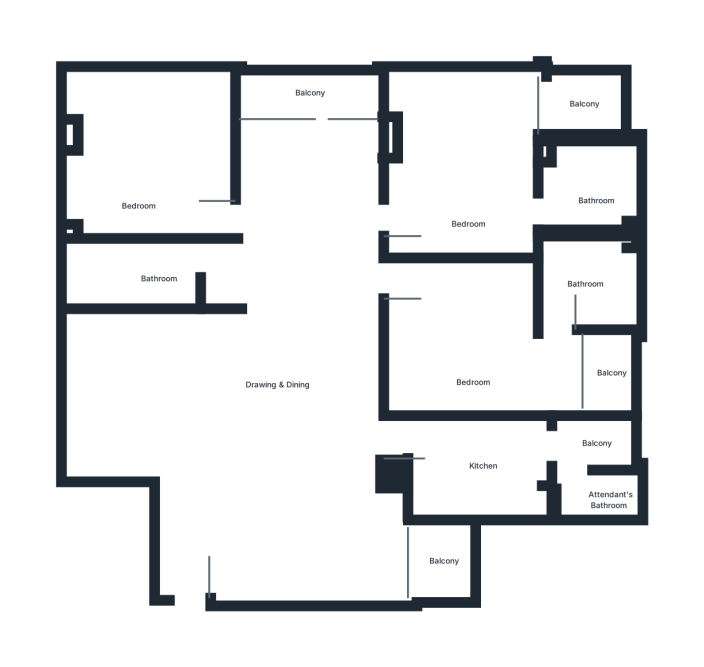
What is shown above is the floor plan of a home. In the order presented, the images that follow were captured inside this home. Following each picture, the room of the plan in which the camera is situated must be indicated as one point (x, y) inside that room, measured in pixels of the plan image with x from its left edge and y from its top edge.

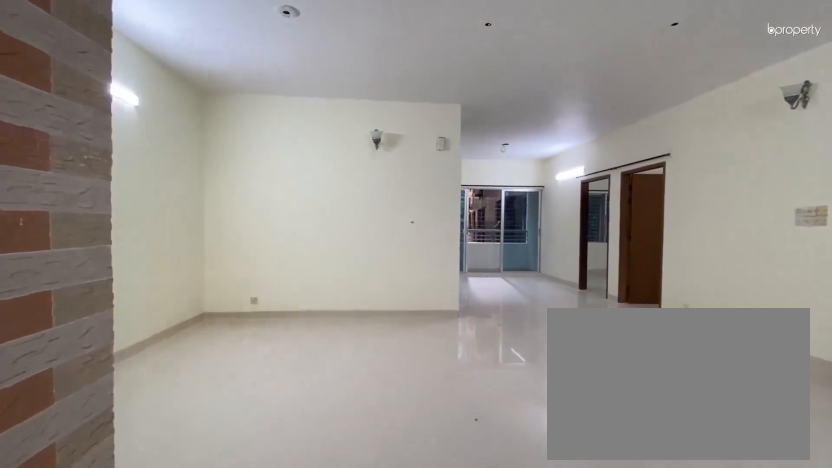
(183, 459)
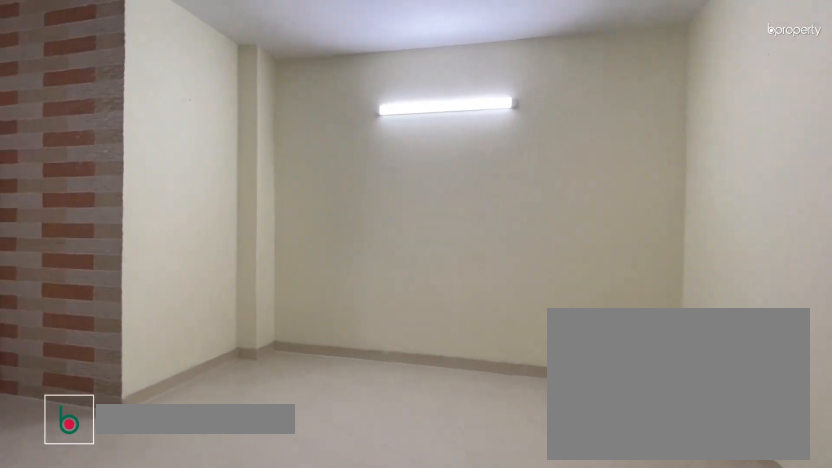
(283, 368)
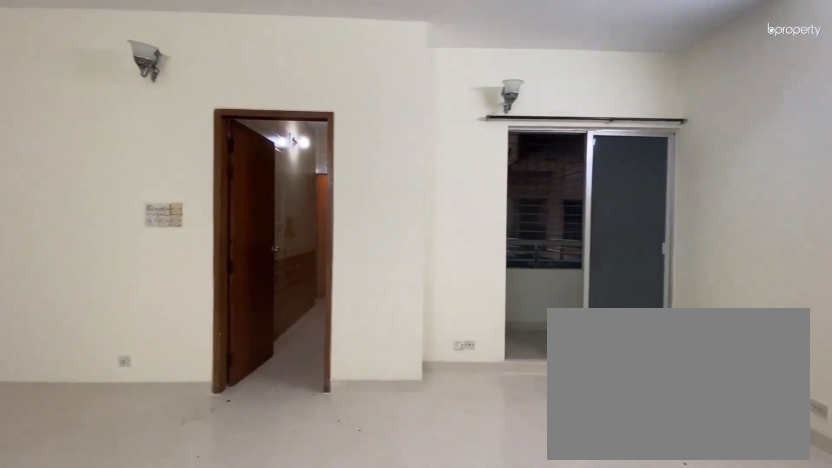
(283, 368)
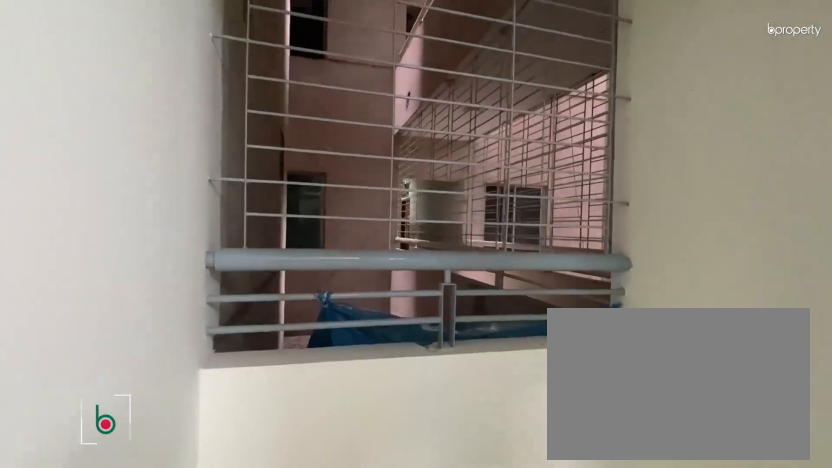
(446, 560)
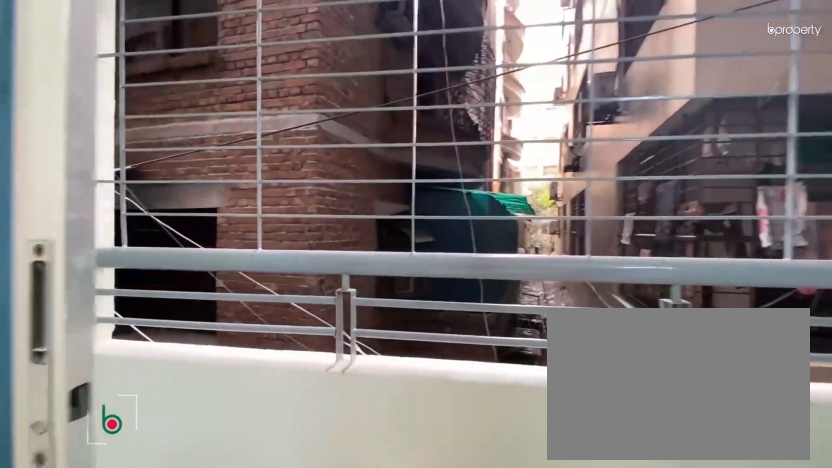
(305, 101)
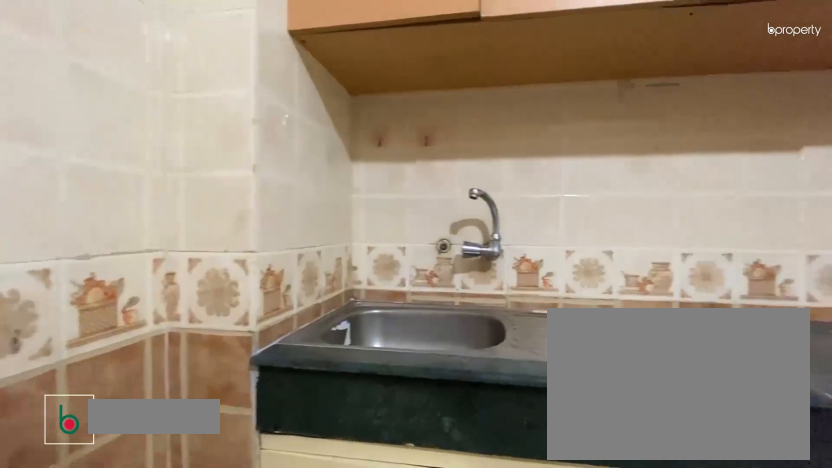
(494, 476)
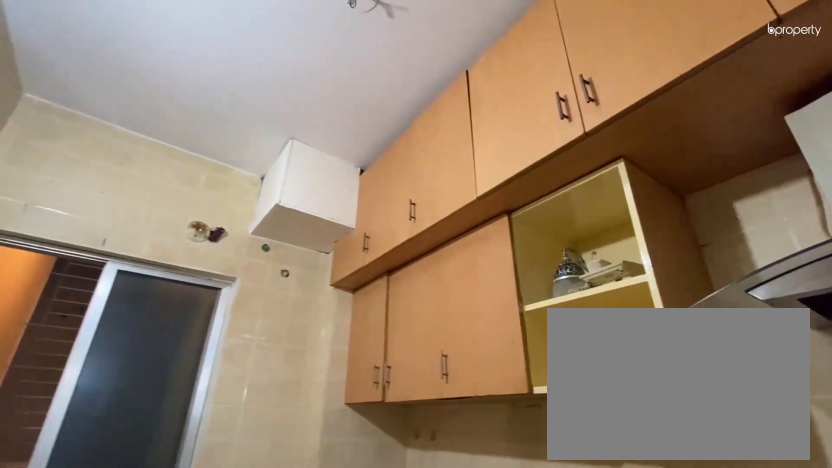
(494, 476)
